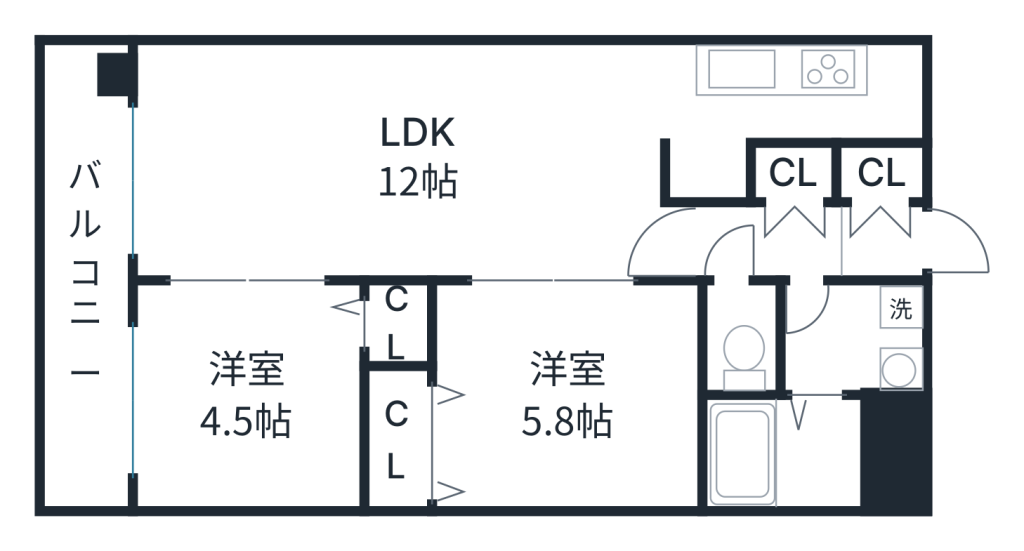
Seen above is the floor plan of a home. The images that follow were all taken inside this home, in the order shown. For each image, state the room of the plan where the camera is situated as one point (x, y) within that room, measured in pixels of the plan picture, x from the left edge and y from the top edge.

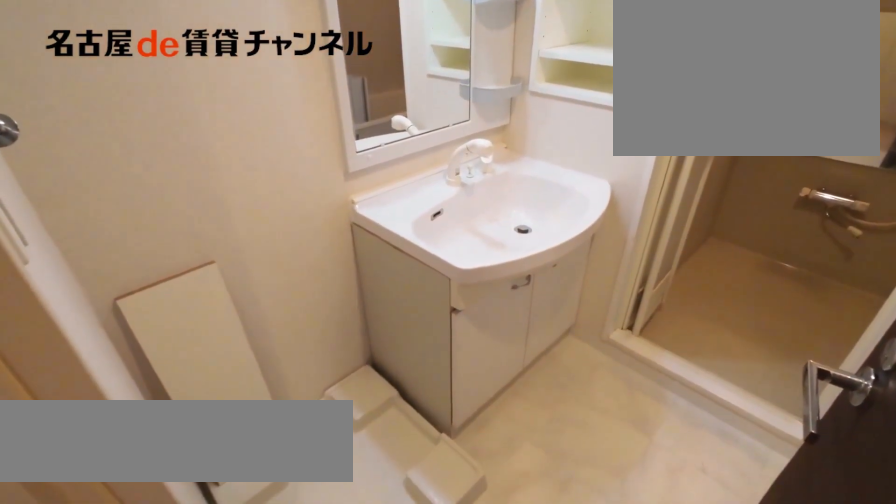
(854, 338)
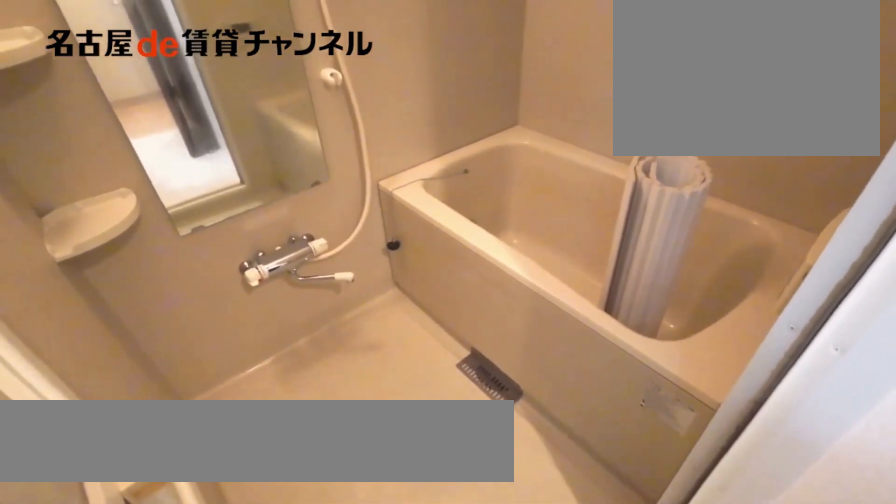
(779, 450)
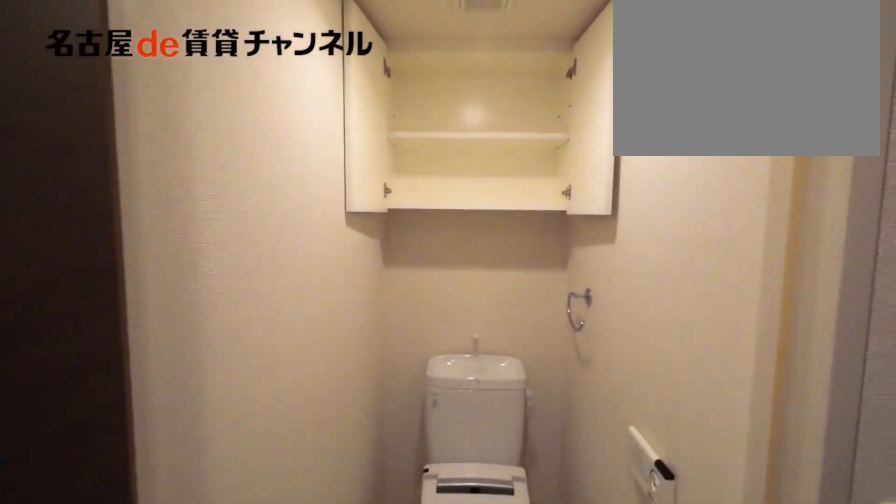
(741, 337)
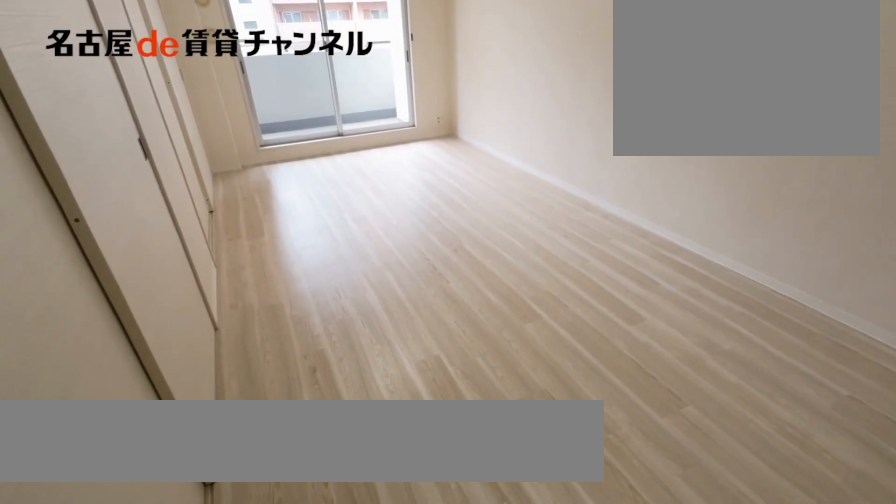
(412, 160)
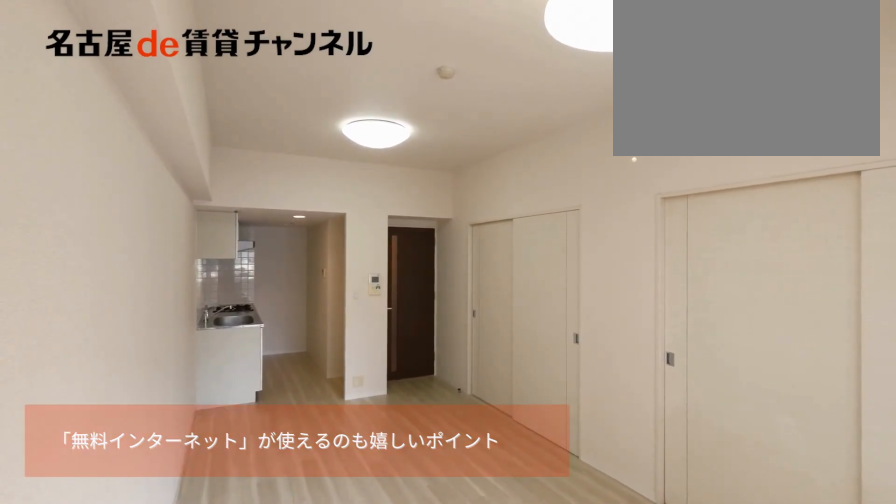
(412, 160)
